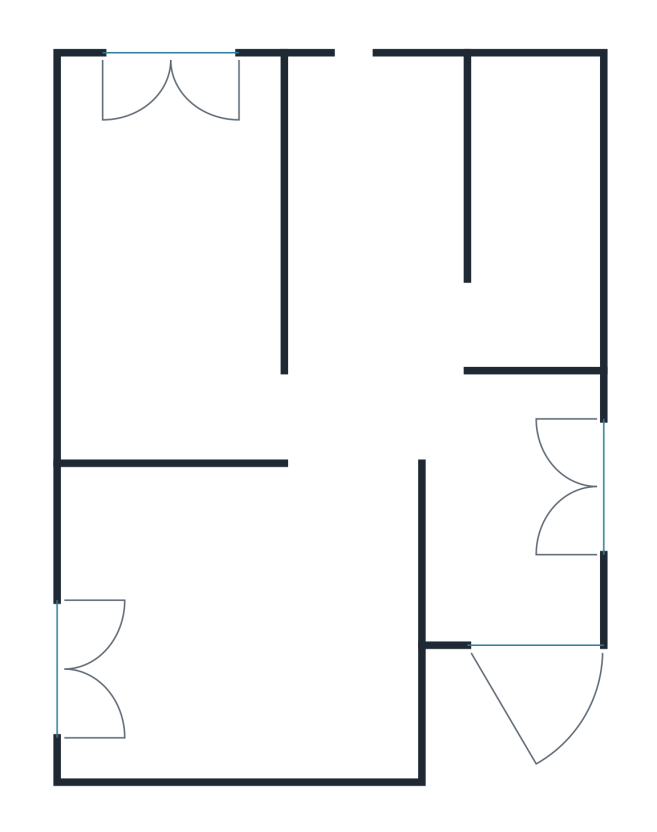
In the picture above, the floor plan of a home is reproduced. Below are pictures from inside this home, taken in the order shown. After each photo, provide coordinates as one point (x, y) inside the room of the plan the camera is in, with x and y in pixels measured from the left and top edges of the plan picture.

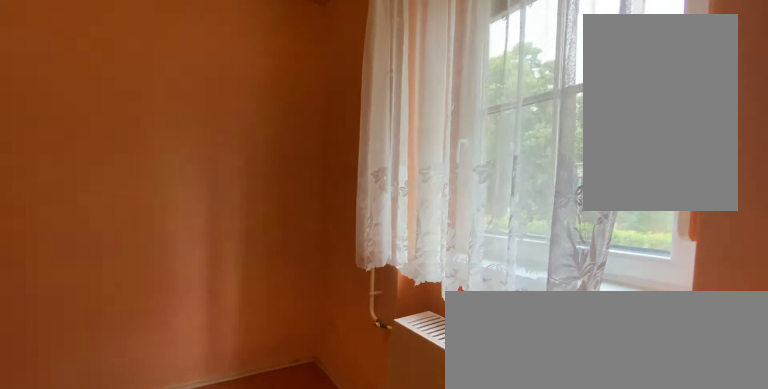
(160, 253)
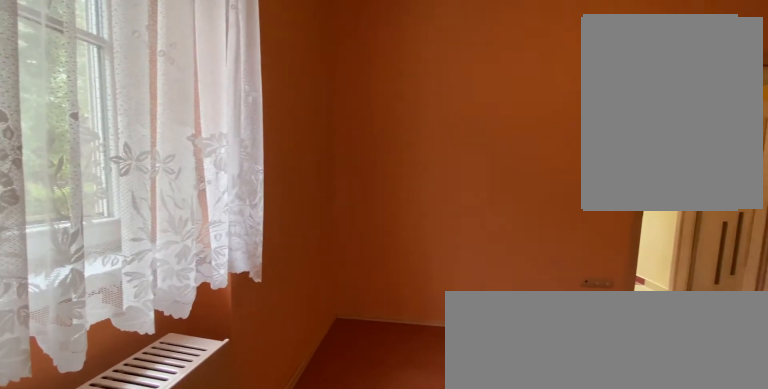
(160, 253)
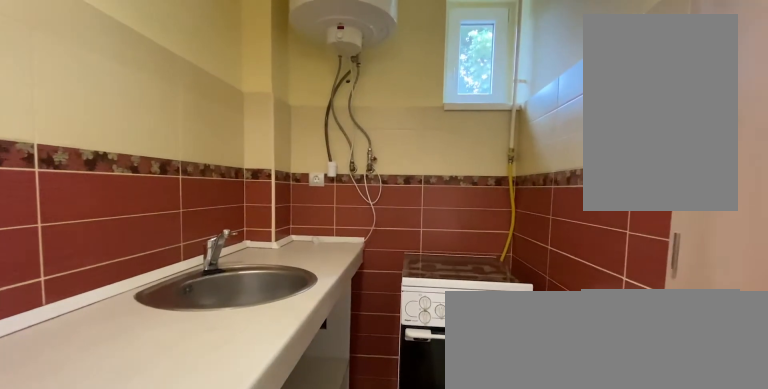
(377, 229)
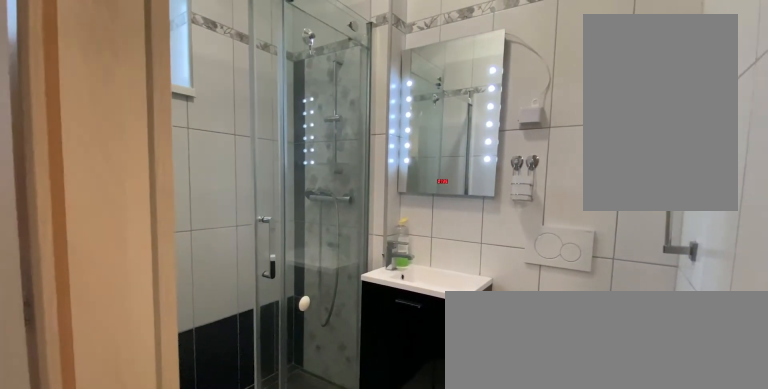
(537, 248)
